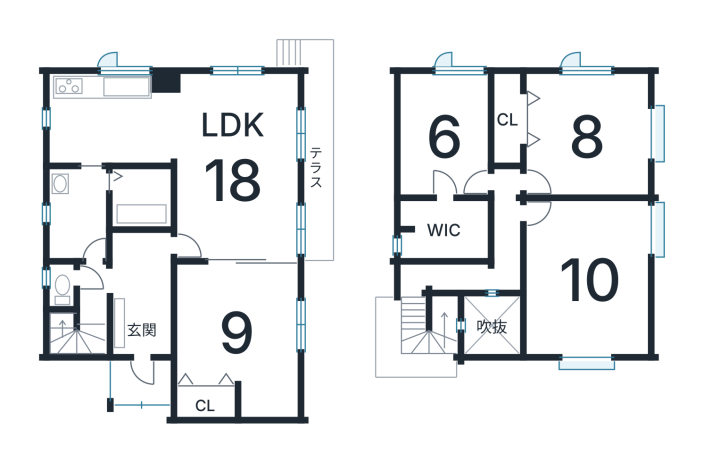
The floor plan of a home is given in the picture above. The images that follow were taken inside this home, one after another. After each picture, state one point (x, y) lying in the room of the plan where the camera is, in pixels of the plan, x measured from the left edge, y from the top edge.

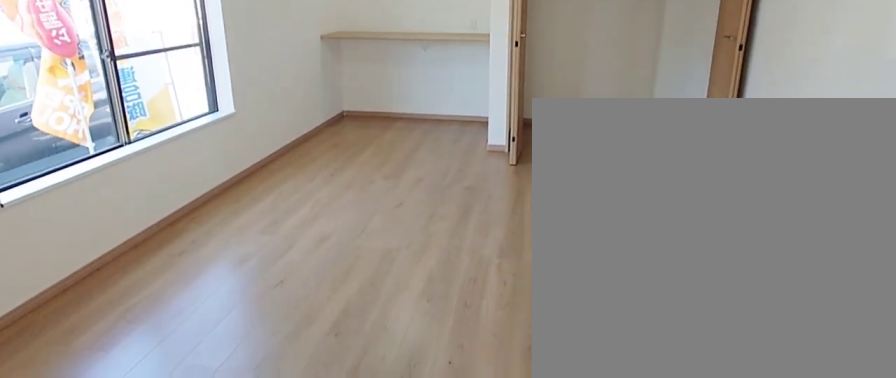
(233, 334)
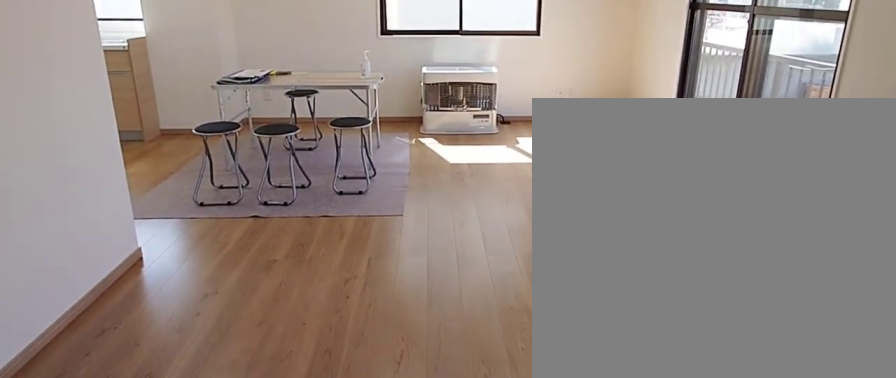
(239, 166)
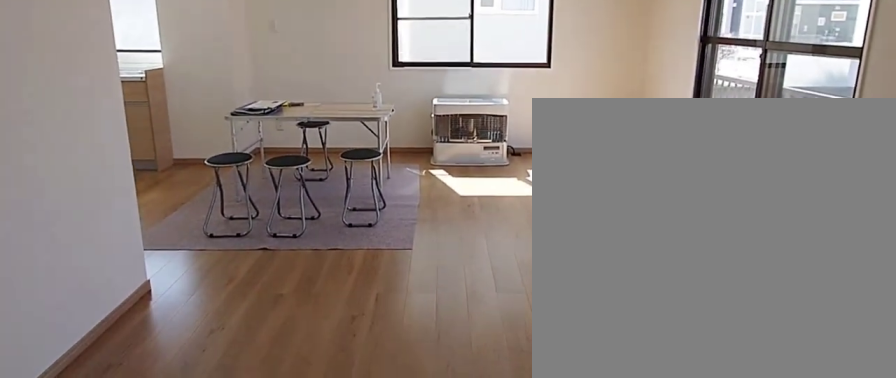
(239, 166)
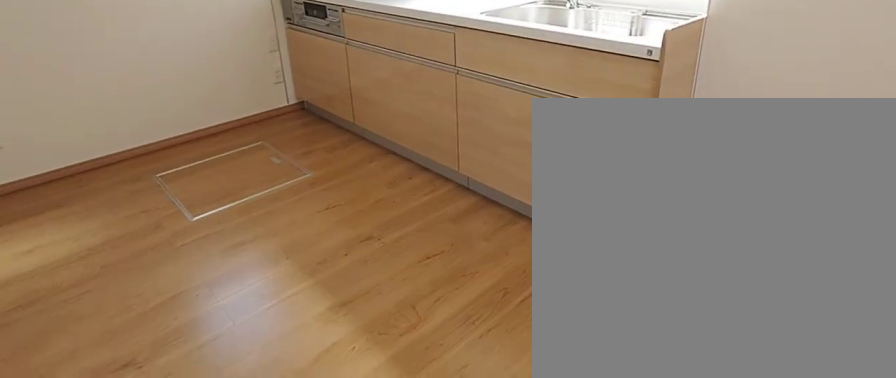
(119, 121)
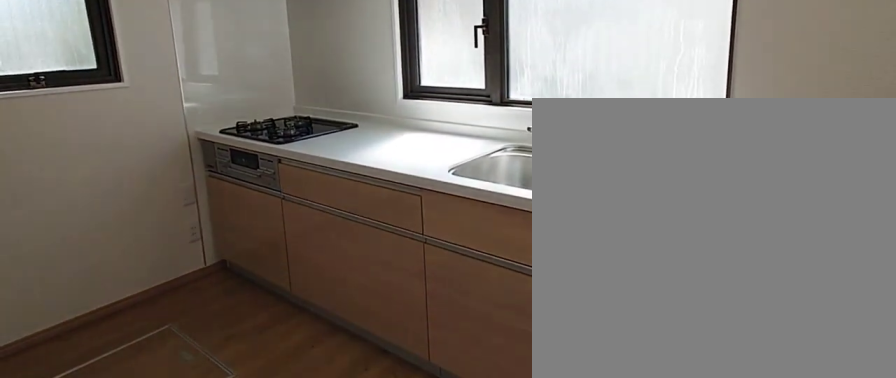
(119, 121)
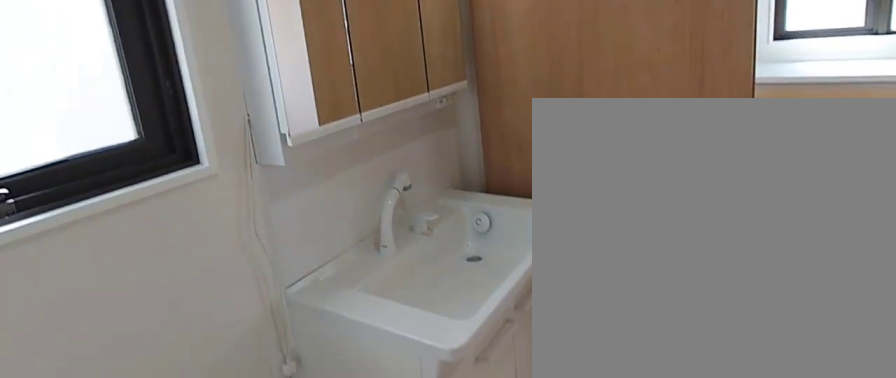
(76, 228)
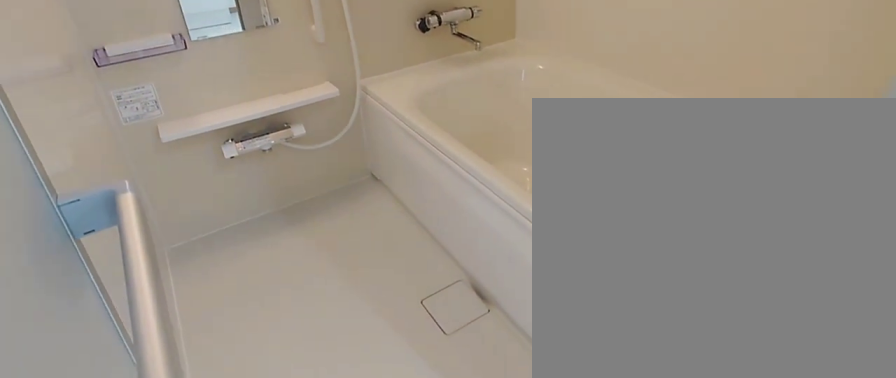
(138, 200)
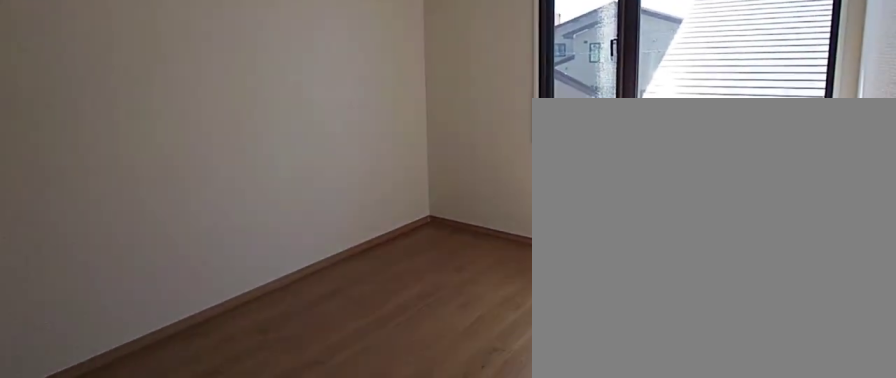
(445, 156)
